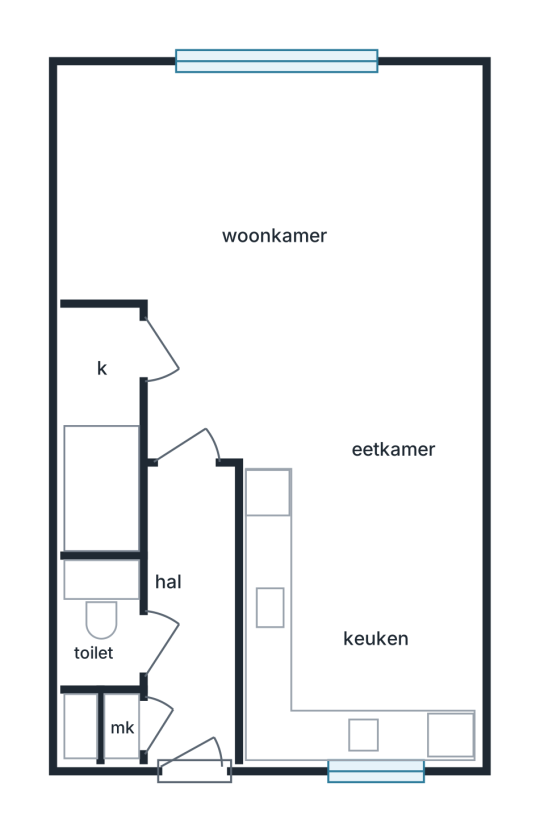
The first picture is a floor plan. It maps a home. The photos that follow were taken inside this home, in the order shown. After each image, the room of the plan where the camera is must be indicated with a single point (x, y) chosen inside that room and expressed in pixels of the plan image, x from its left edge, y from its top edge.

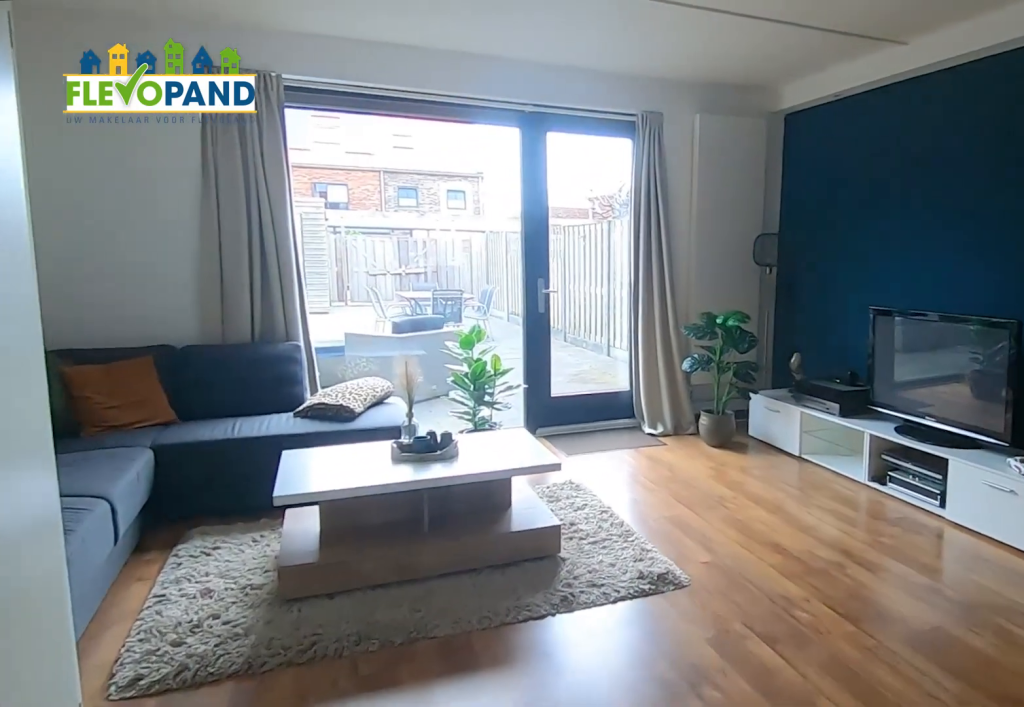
(248, 221)
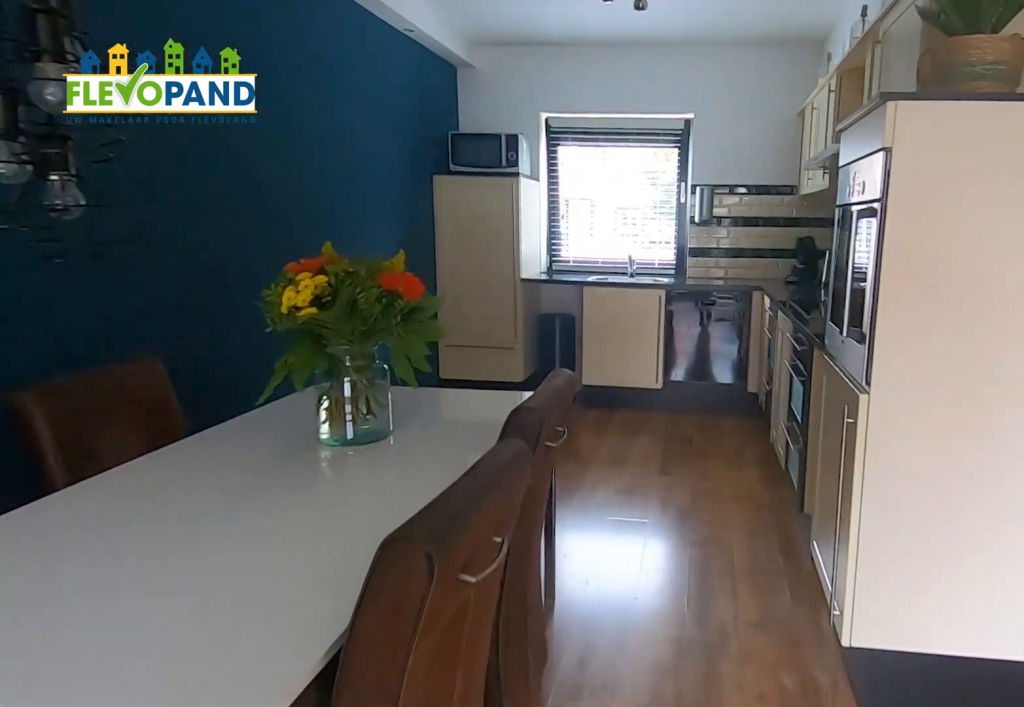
(248, 221)
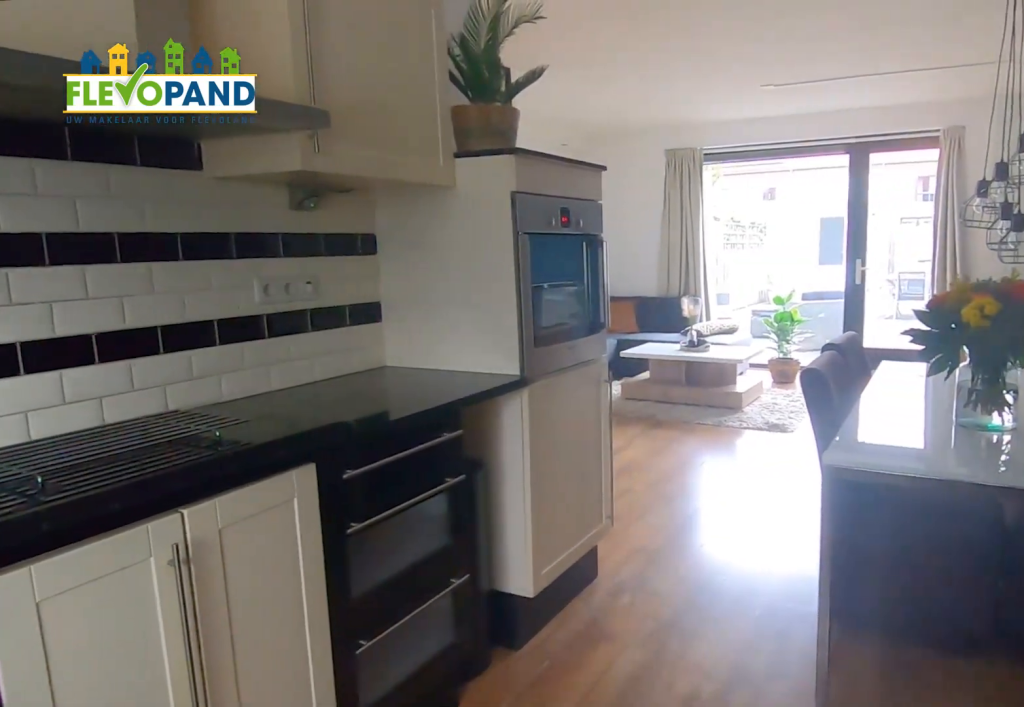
(360, 608)
